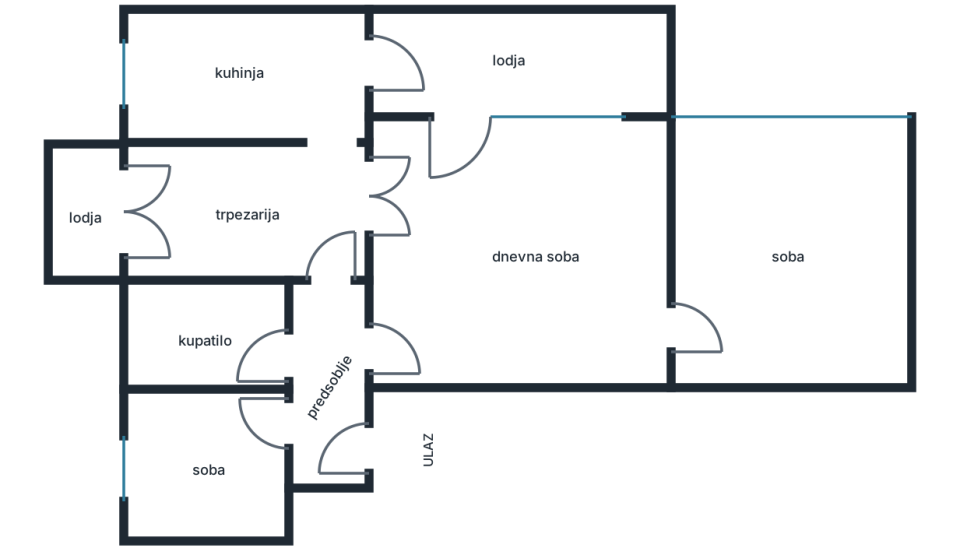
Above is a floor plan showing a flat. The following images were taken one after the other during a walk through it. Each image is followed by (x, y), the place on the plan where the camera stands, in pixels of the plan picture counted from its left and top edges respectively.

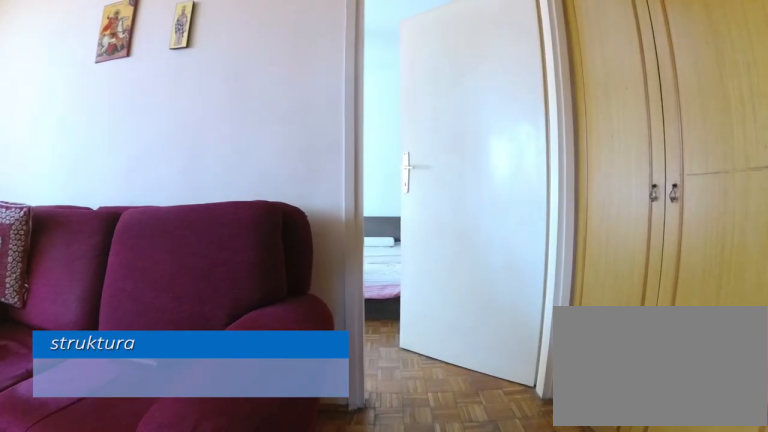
(569, 354)
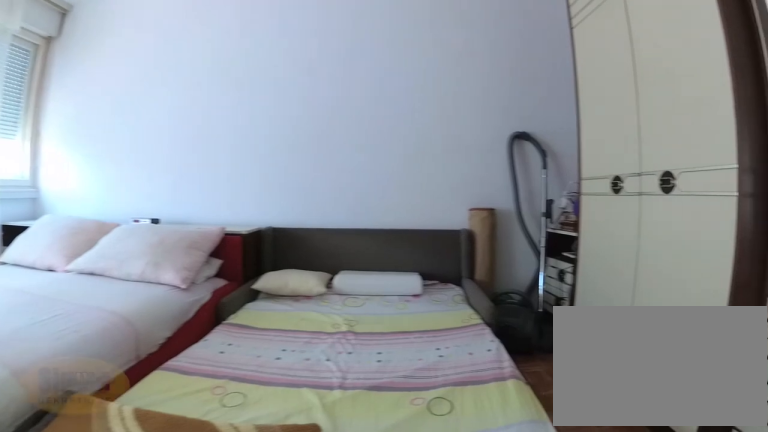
(716, 340)
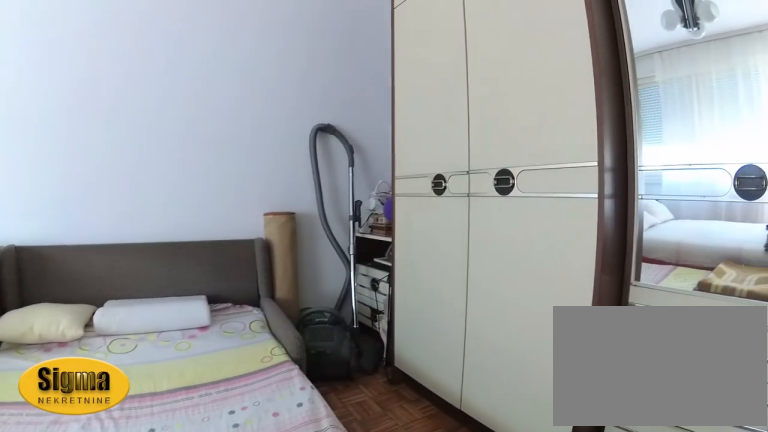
(738, 338)
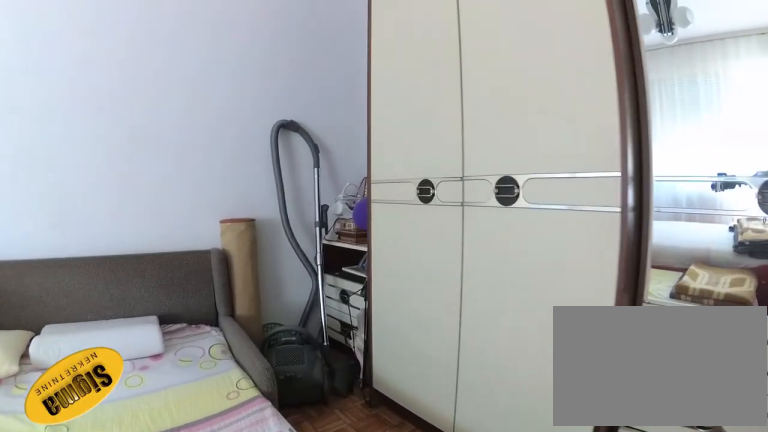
(763, 338)
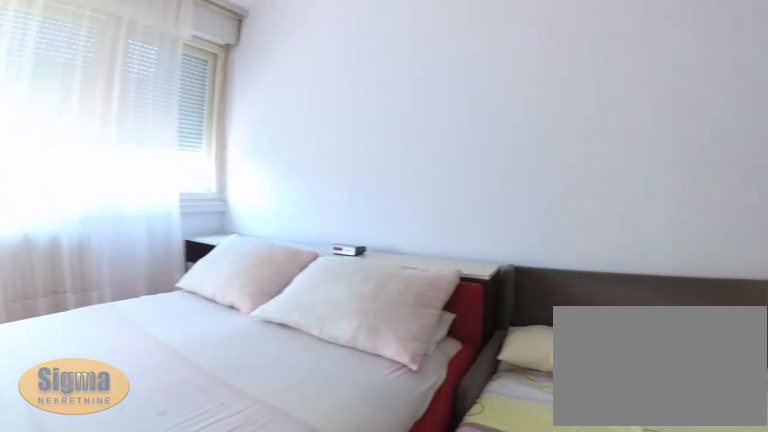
(788, 355)
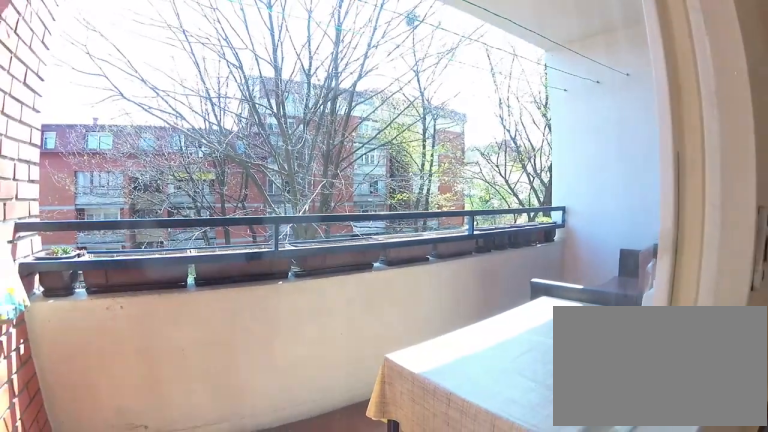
(411, 159)
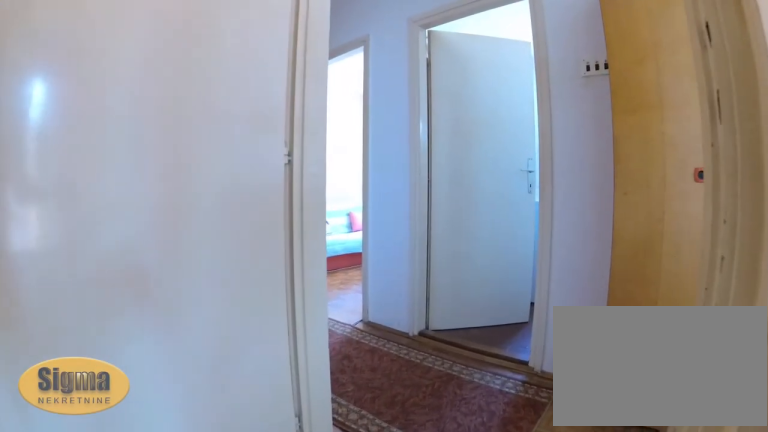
(434, 316)
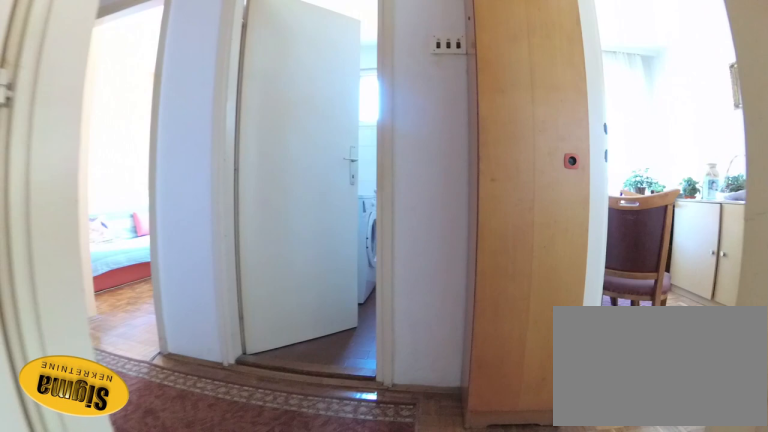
(422, 347)
